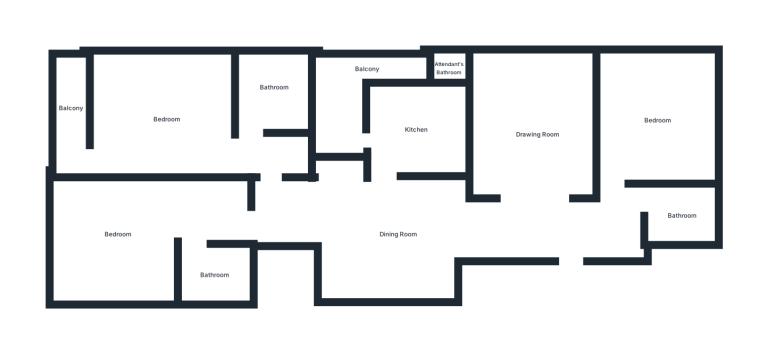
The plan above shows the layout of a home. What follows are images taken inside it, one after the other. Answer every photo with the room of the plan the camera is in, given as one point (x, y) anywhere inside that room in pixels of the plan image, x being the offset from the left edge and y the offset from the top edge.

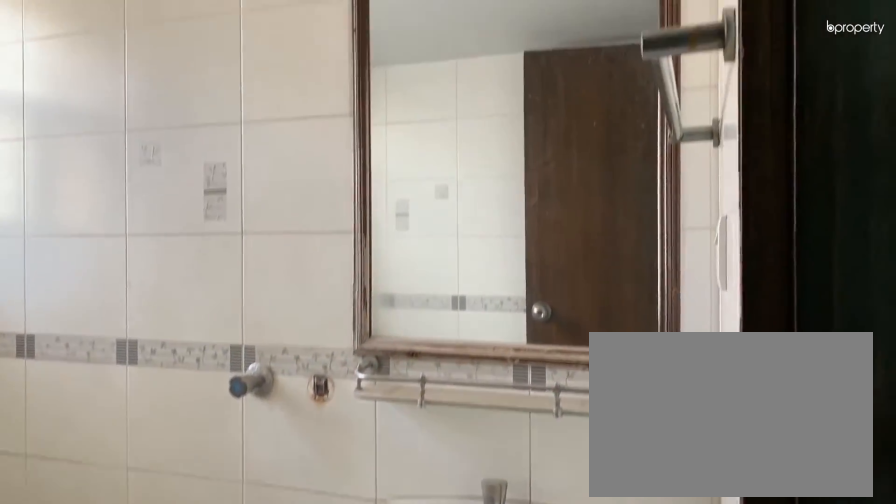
(682, 215)
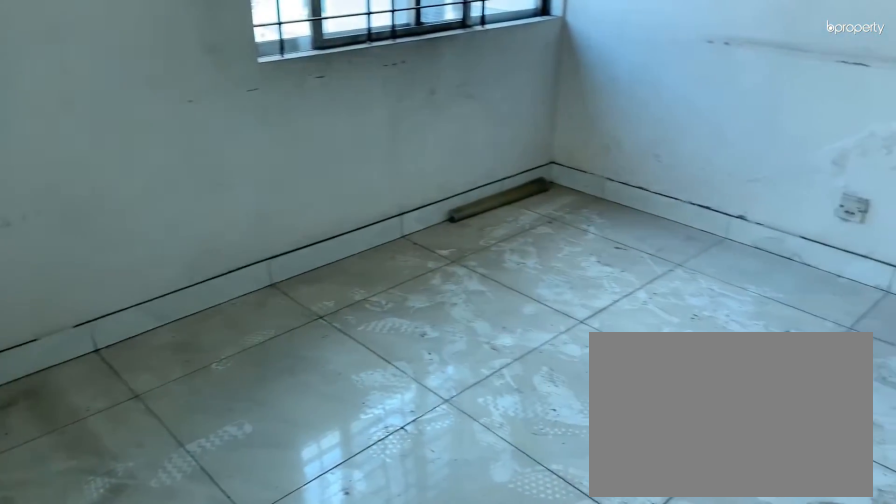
(658, 116)
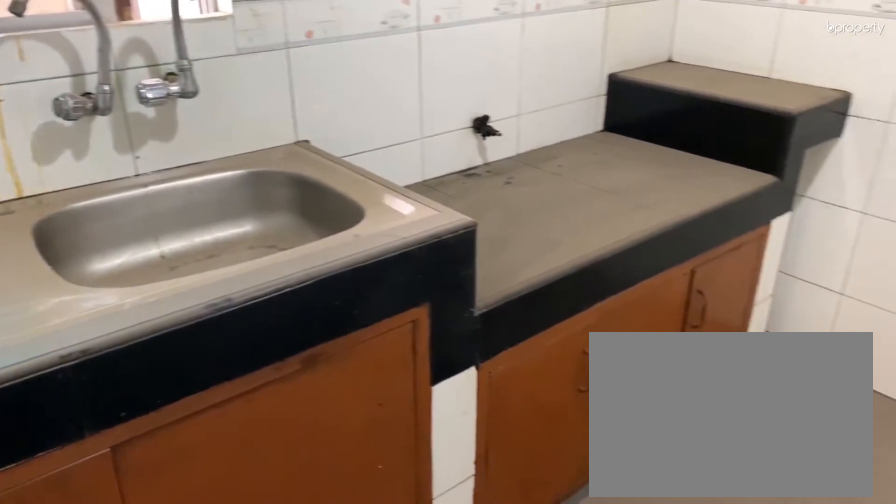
(416, 130)
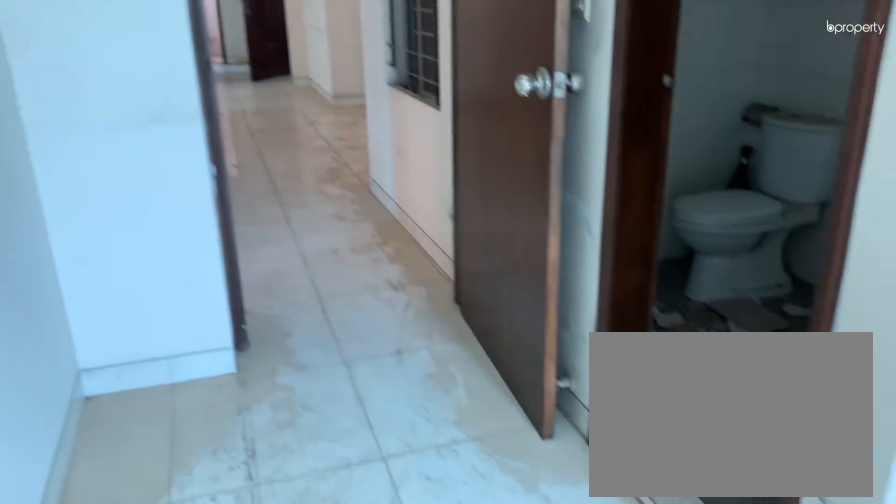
(116, 249)
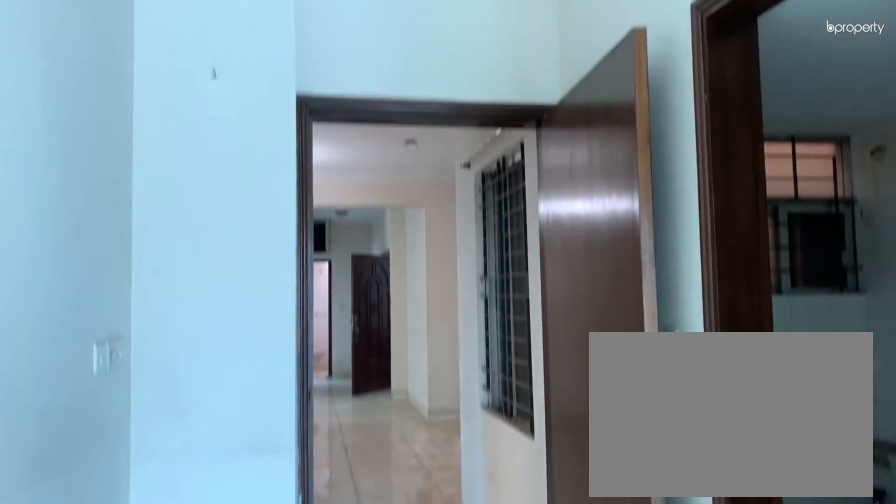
(116, 249)
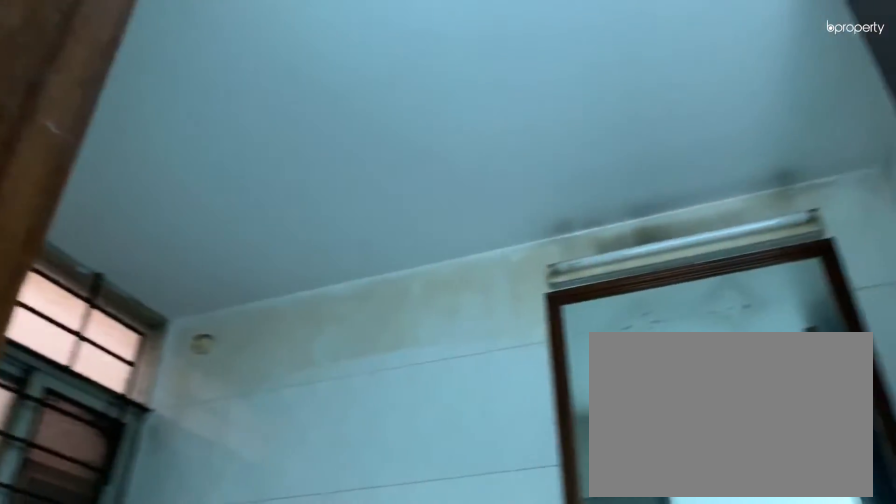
(215, 273)
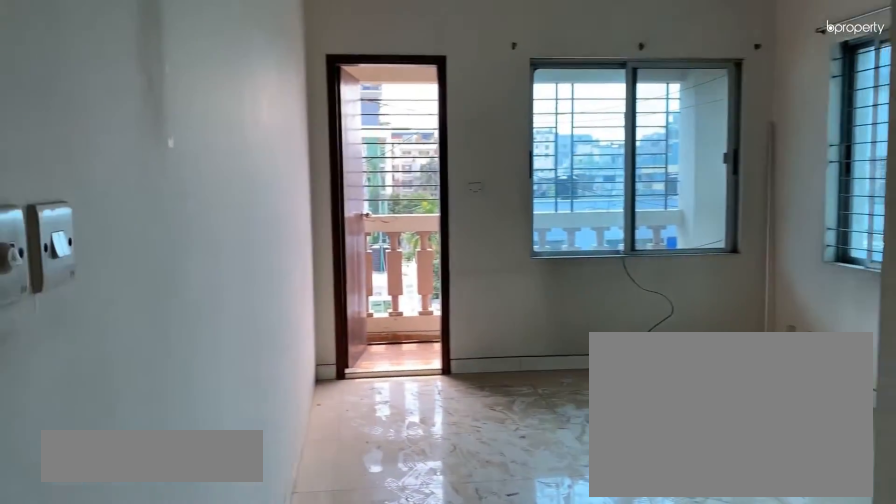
(169, 121)
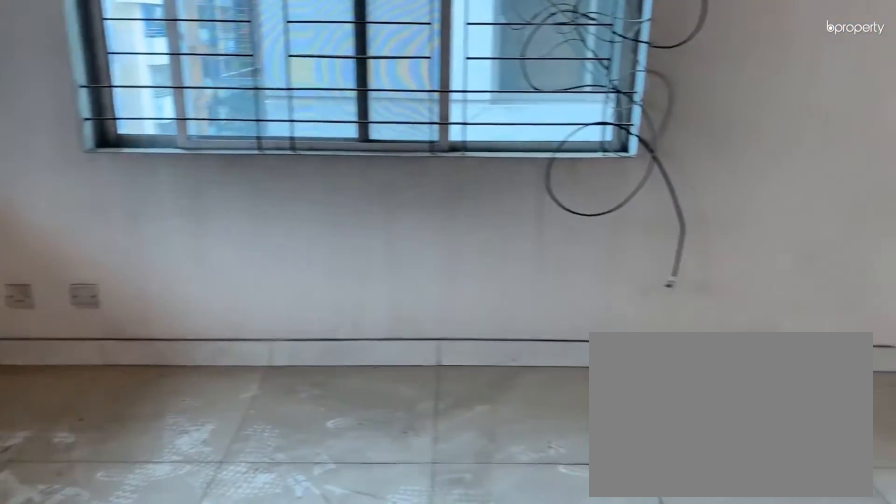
(169, 121)
